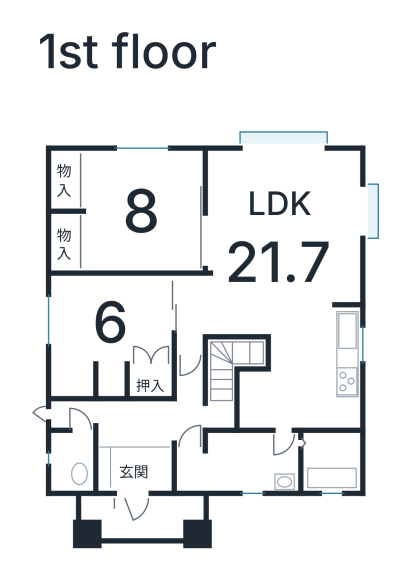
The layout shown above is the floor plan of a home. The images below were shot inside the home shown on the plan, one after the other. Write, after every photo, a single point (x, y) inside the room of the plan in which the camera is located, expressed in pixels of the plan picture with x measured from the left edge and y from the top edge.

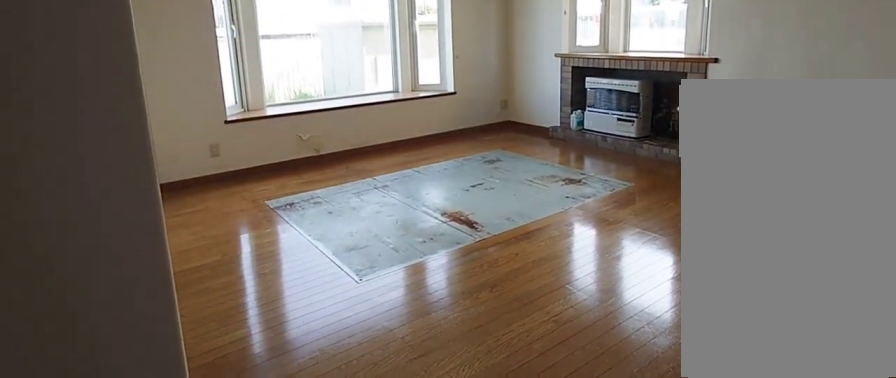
(273, 236)
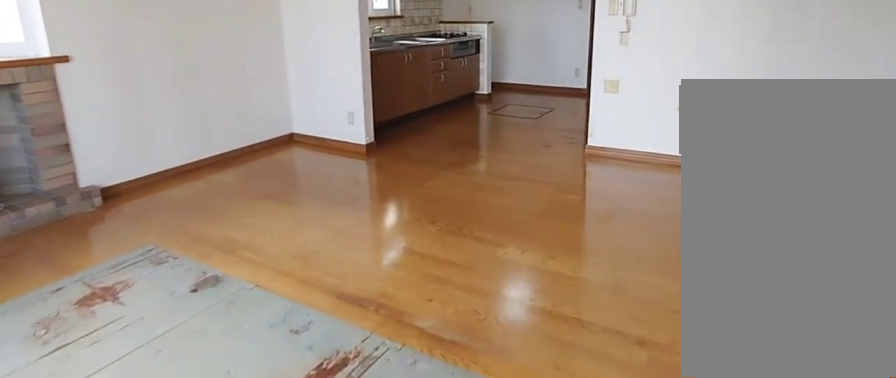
(273, 236)
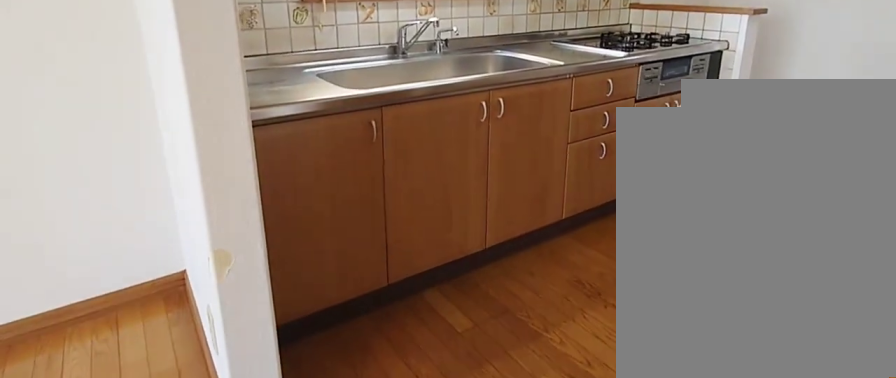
(306, 373)
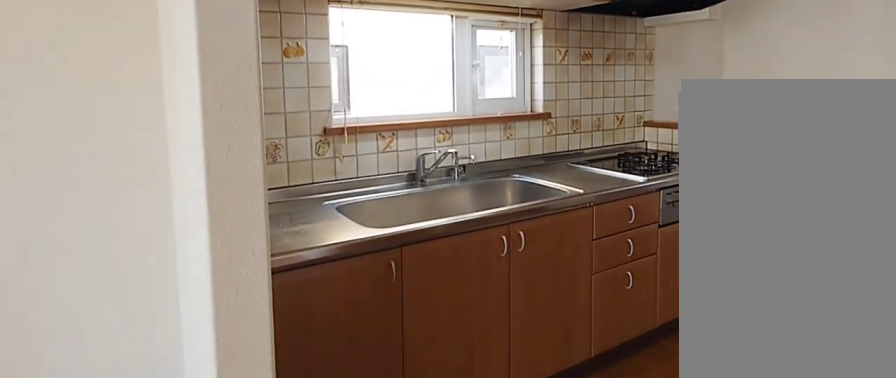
(306, 373)
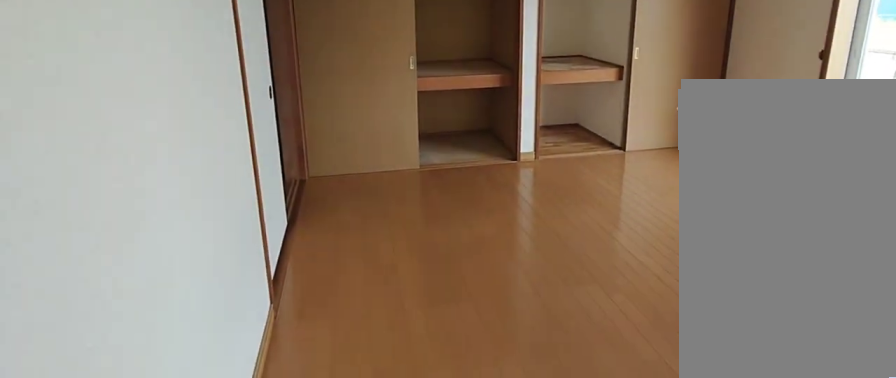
(140, 217)
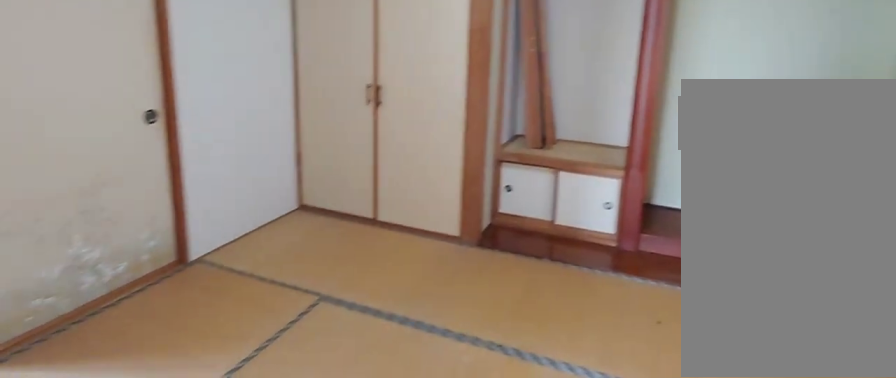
(108, 321)
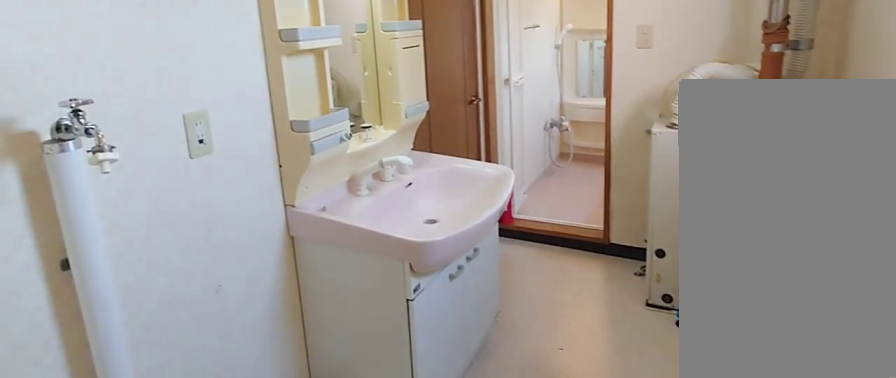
(234, 467)
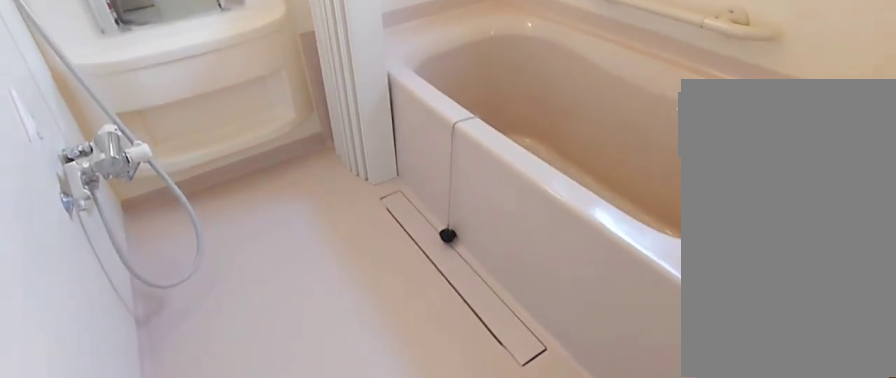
(332, 465)
